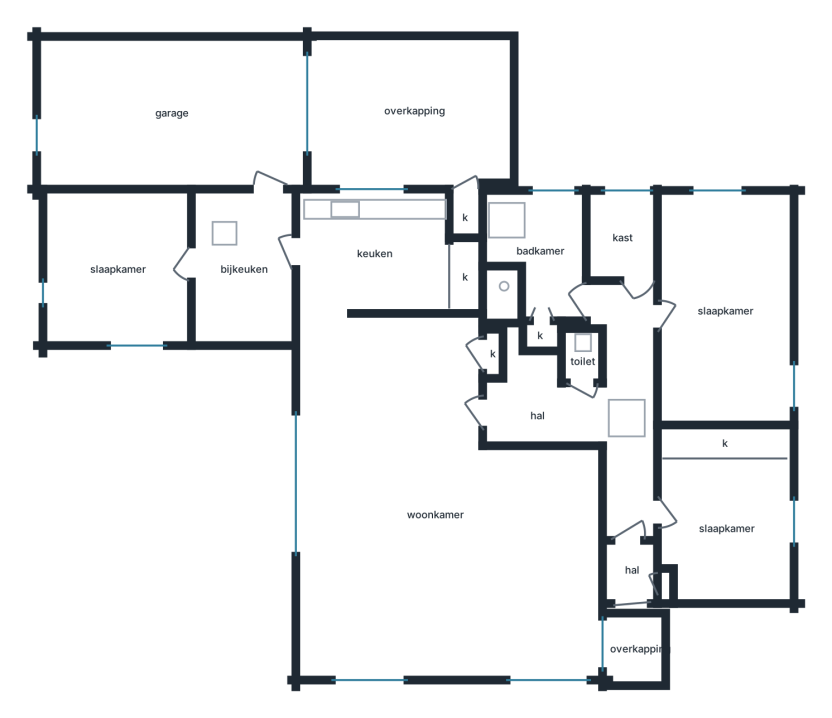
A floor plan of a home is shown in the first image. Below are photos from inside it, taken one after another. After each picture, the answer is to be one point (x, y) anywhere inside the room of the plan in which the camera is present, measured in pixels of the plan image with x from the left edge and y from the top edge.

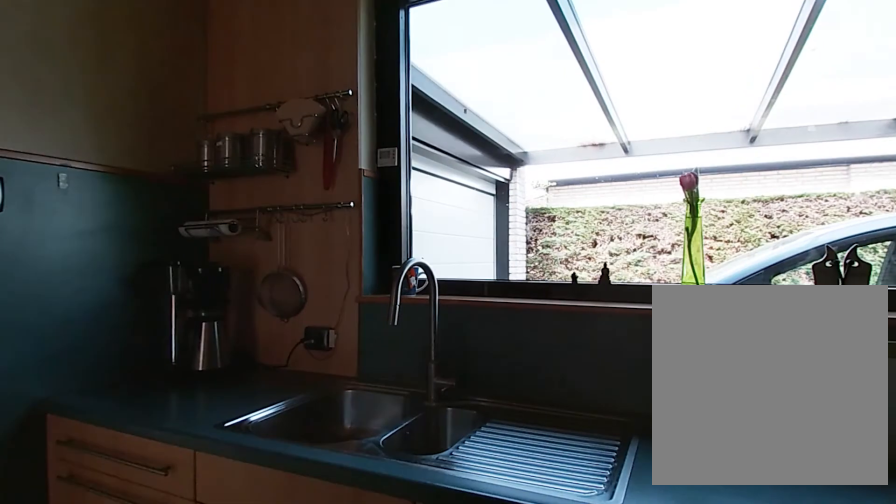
(375, 256)
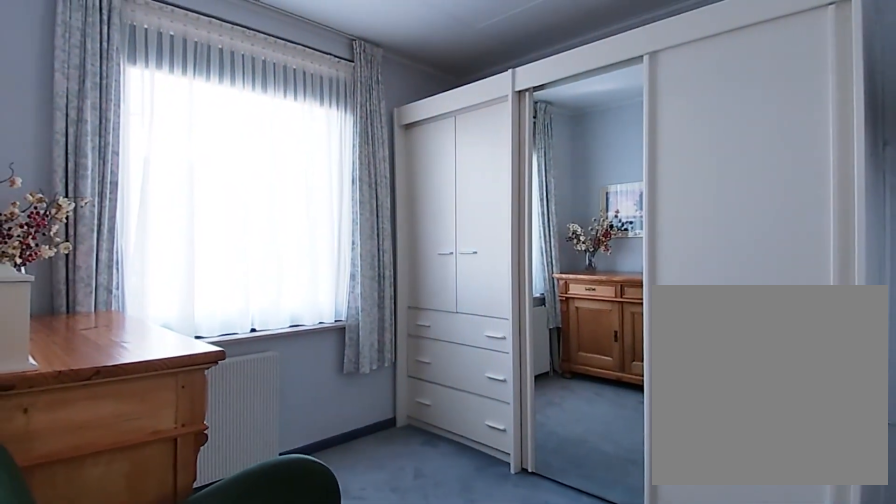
(724, 310)
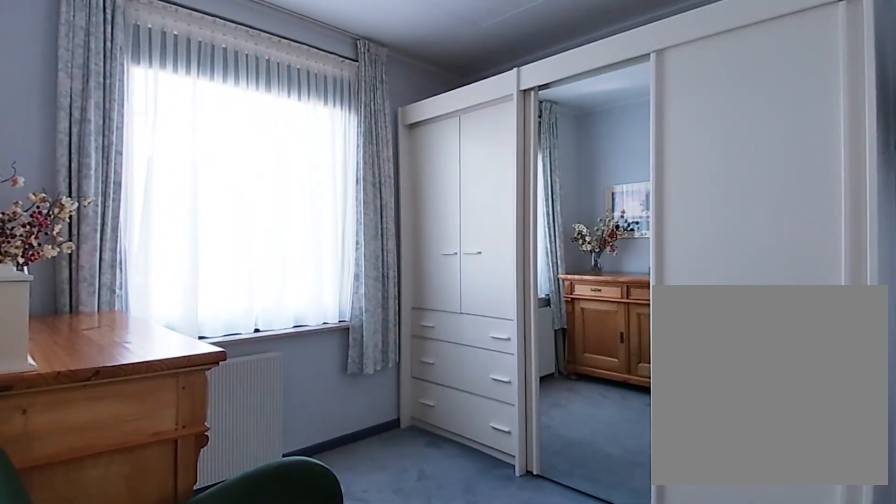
(724, 310)
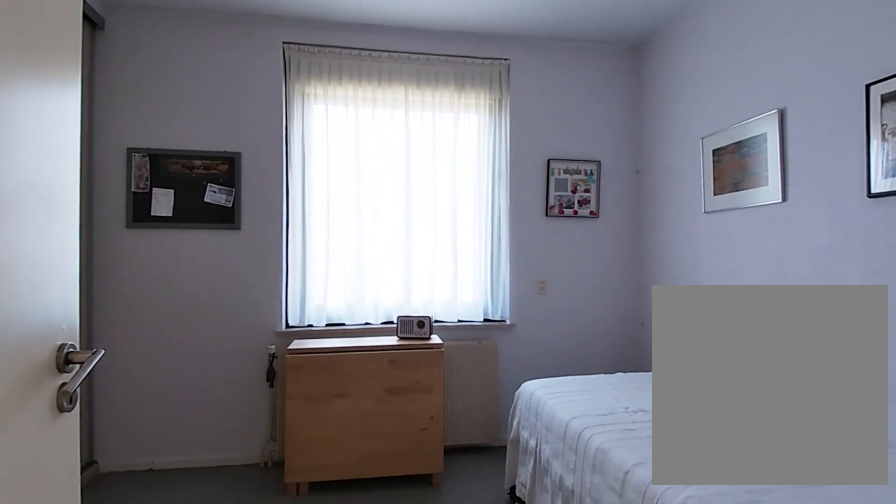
(725, 528)
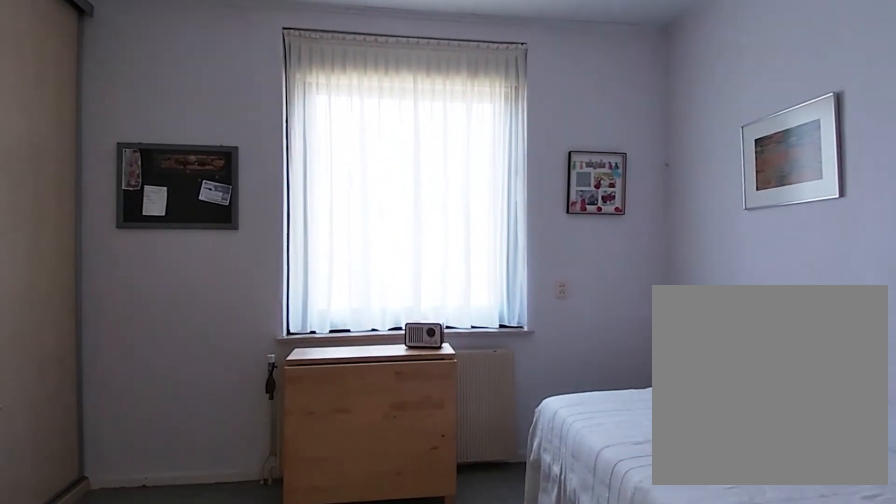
(725, 528)
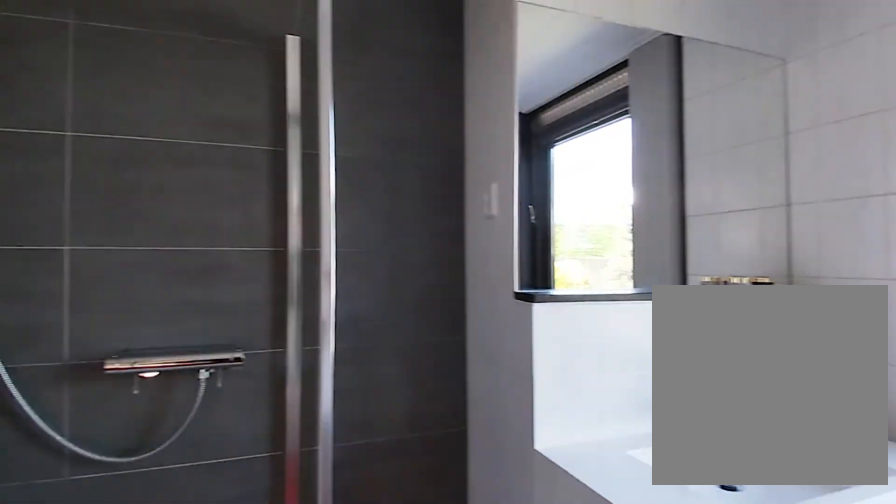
(541, 250)
